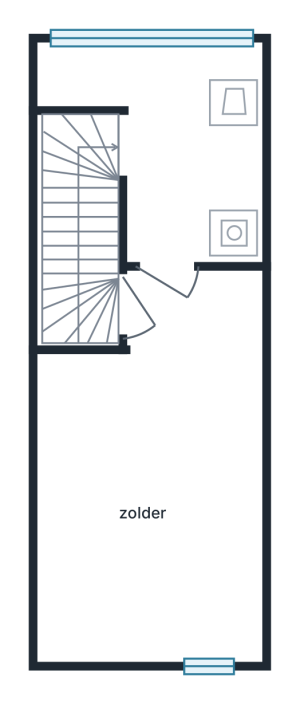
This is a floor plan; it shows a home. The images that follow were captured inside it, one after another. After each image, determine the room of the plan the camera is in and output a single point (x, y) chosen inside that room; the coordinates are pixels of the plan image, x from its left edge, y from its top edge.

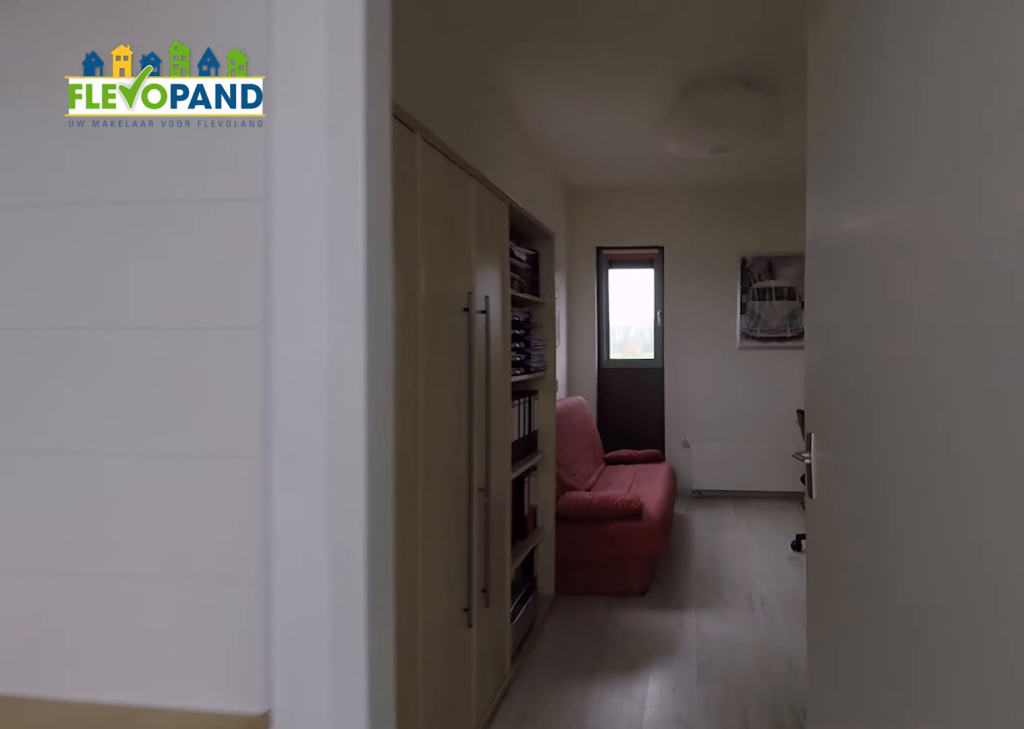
(164, 131)
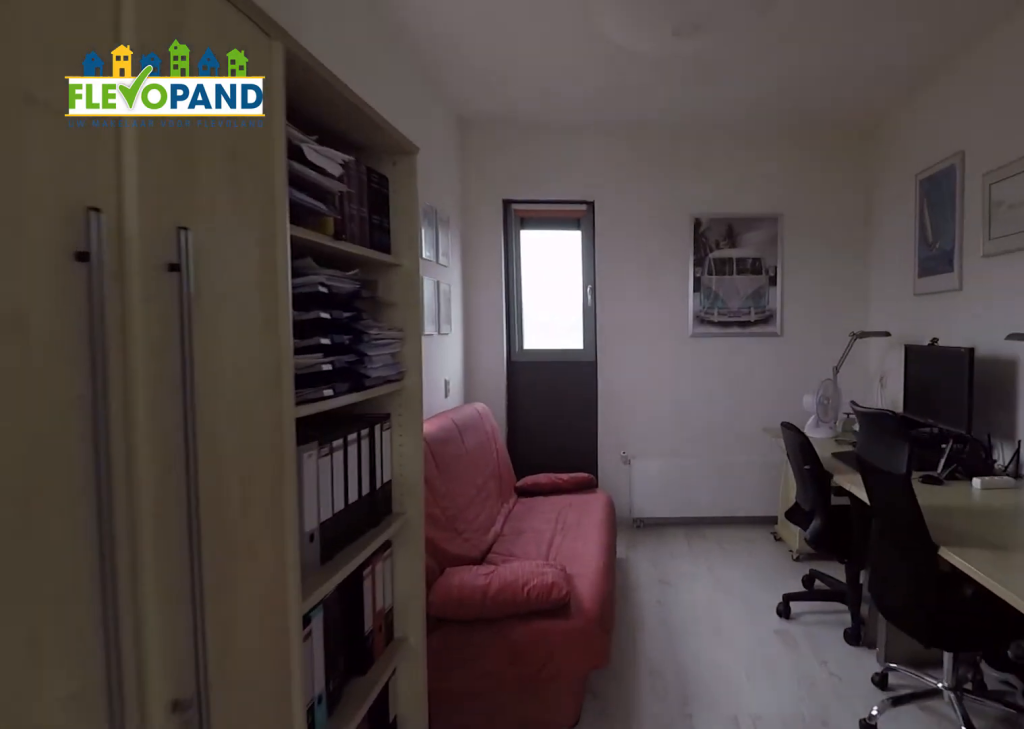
(147, 541)
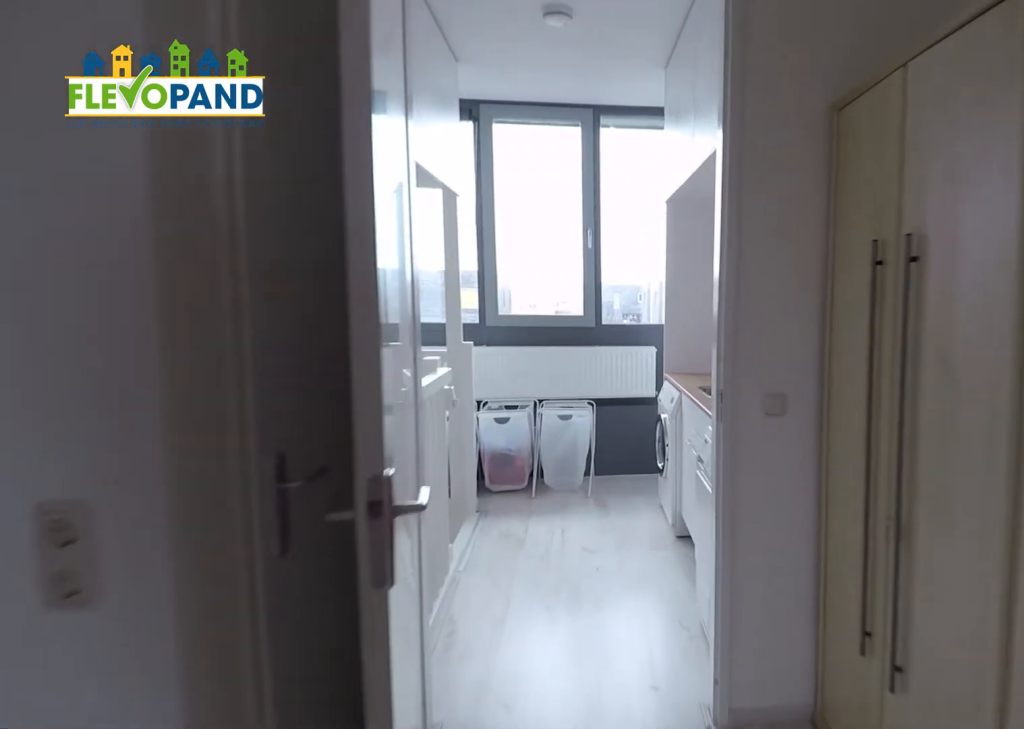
(147, 541)
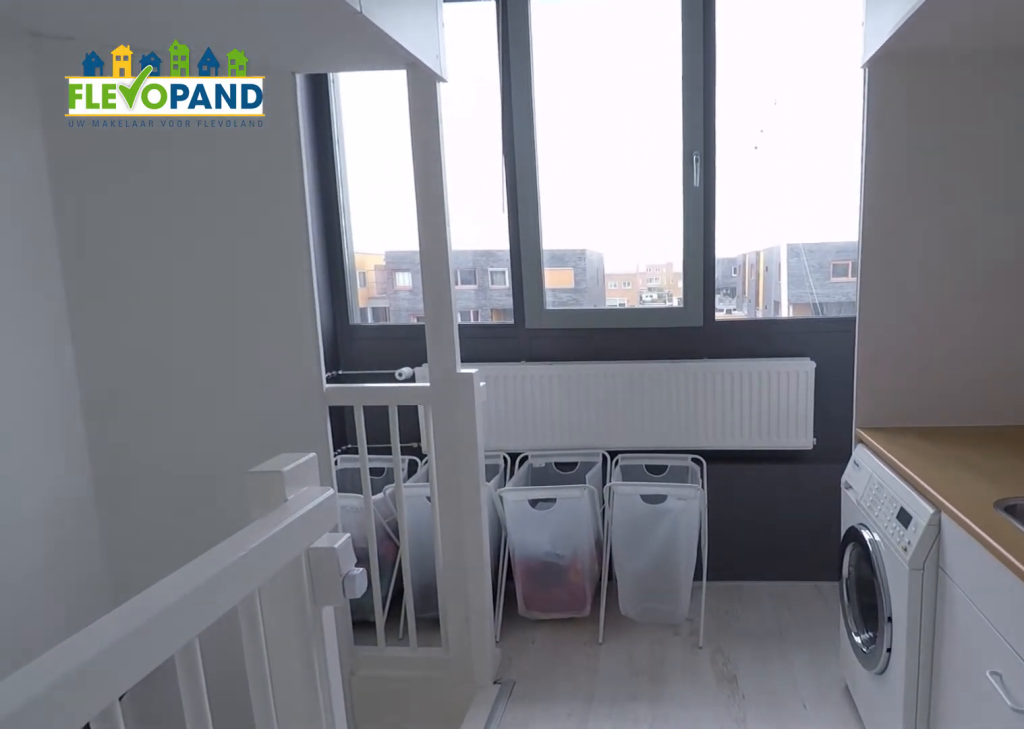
(163, 131)
